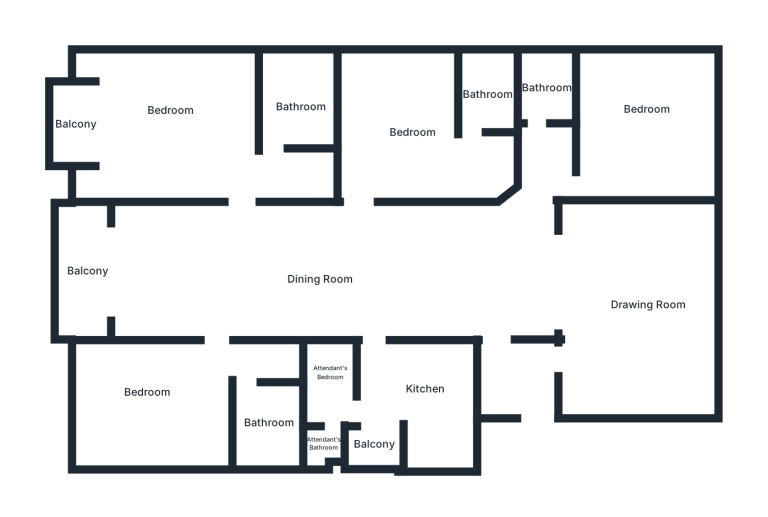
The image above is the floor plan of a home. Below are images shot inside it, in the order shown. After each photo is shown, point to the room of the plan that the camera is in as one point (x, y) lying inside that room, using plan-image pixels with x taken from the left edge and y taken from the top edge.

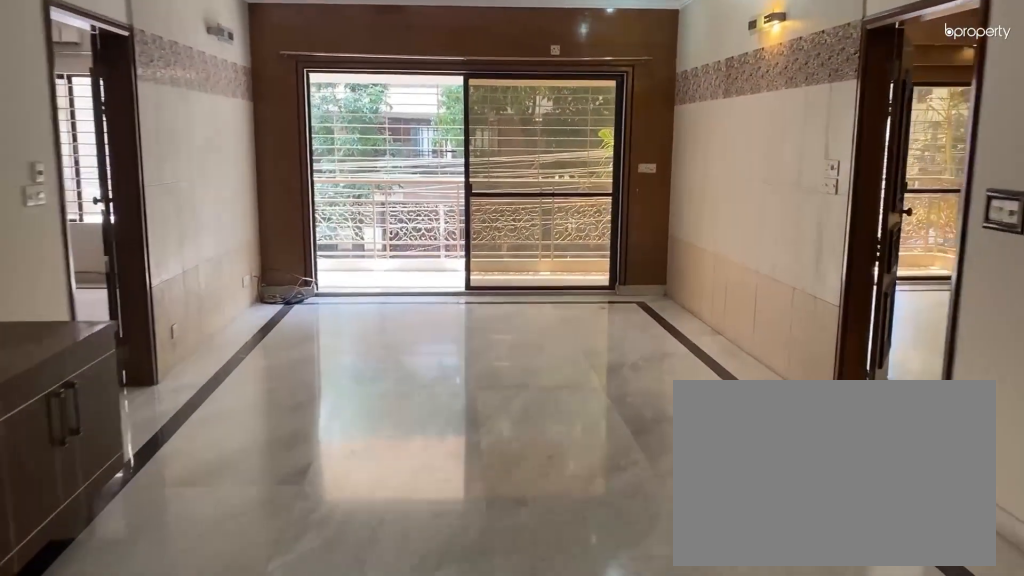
(213, 265)
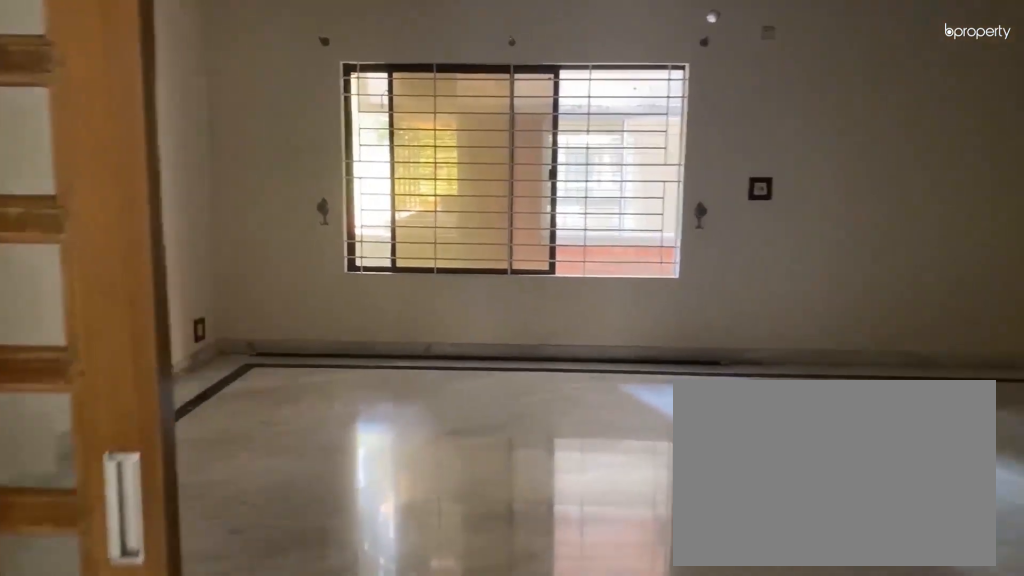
(635, 276)
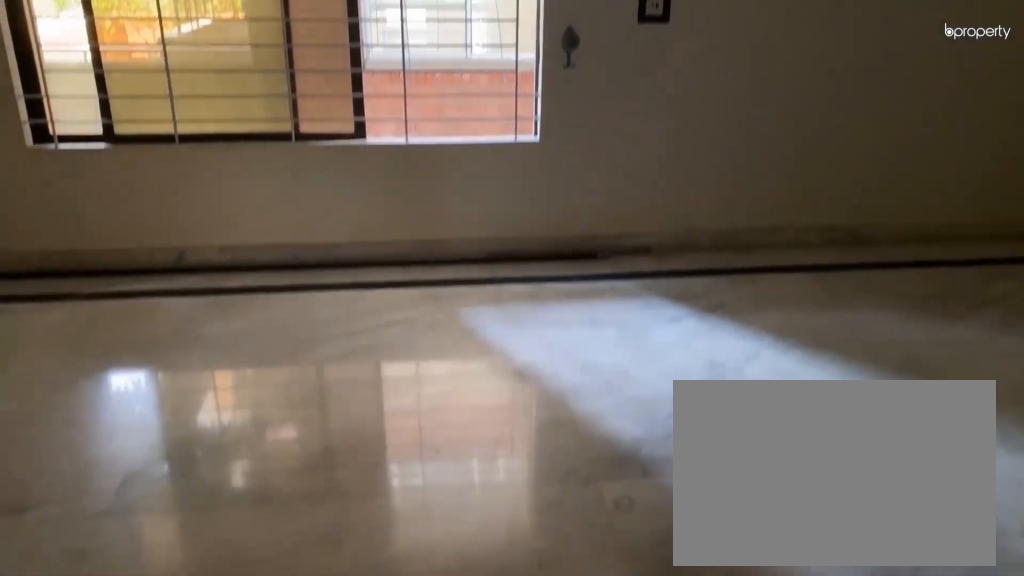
(635, 276)
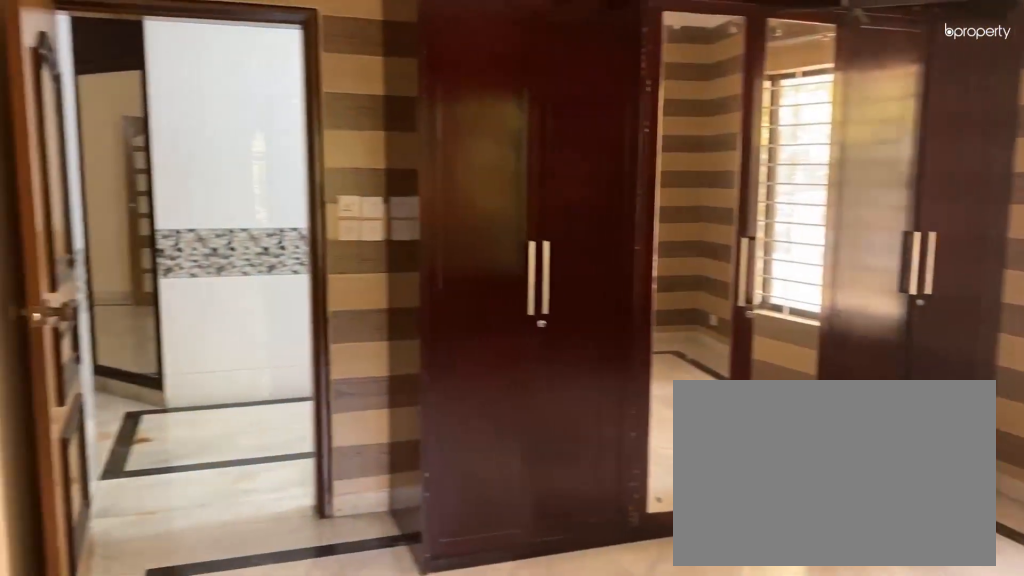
(645, 113)
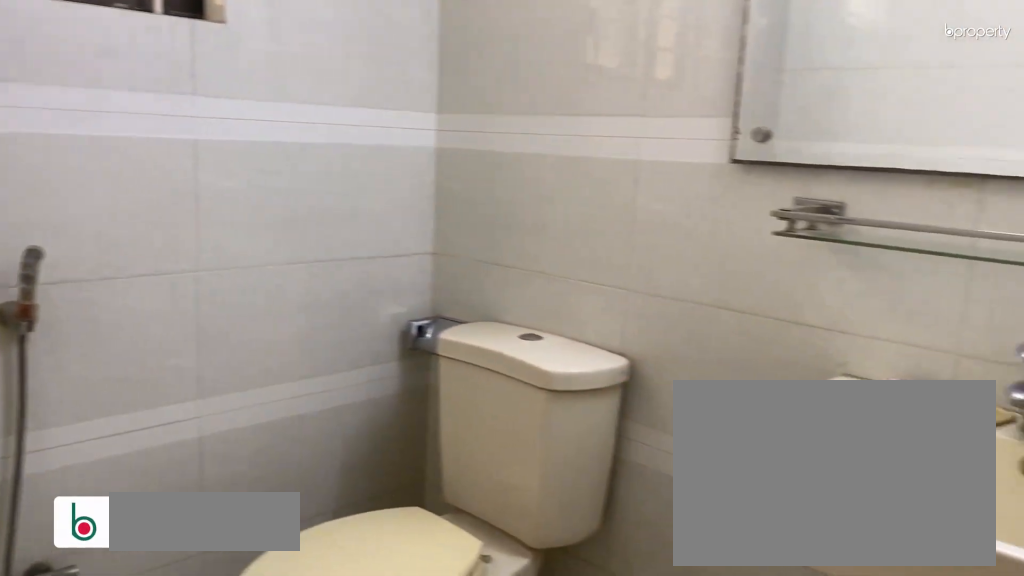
(543, 81)
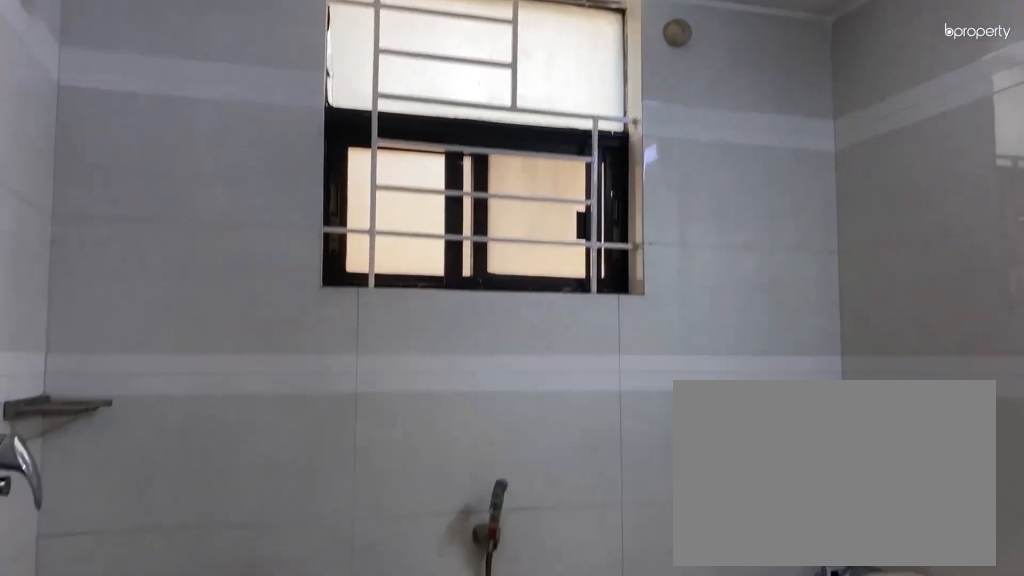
(543, 81)
